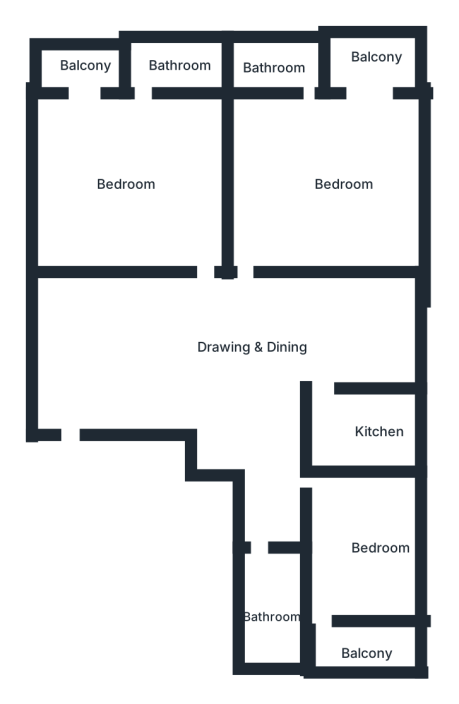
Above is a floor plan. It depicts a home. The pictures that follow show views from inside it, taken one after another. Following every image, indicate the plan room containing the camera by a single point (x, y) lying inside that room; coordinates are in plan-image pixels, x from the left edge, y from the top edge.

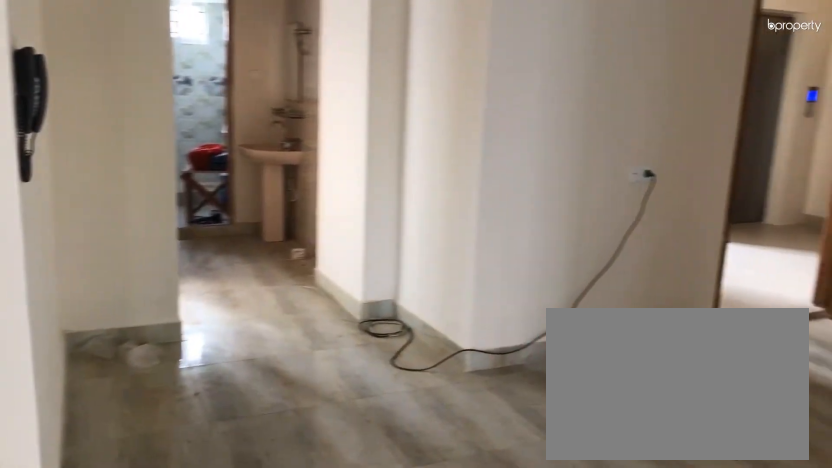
(216, 355)
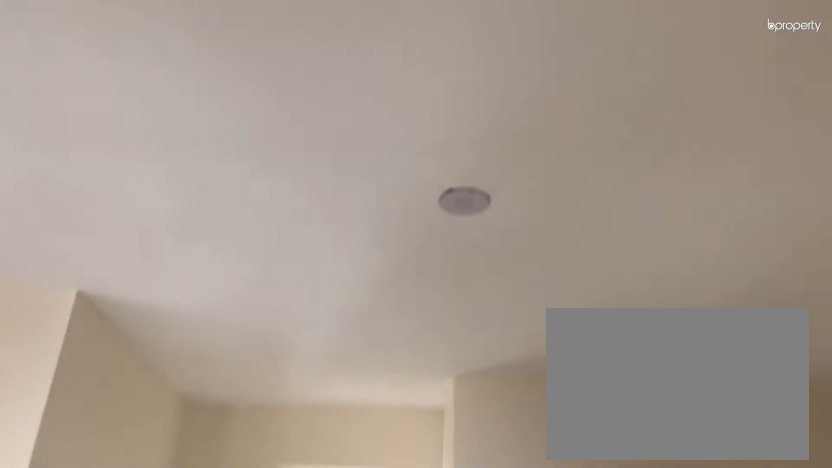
(216, 355)
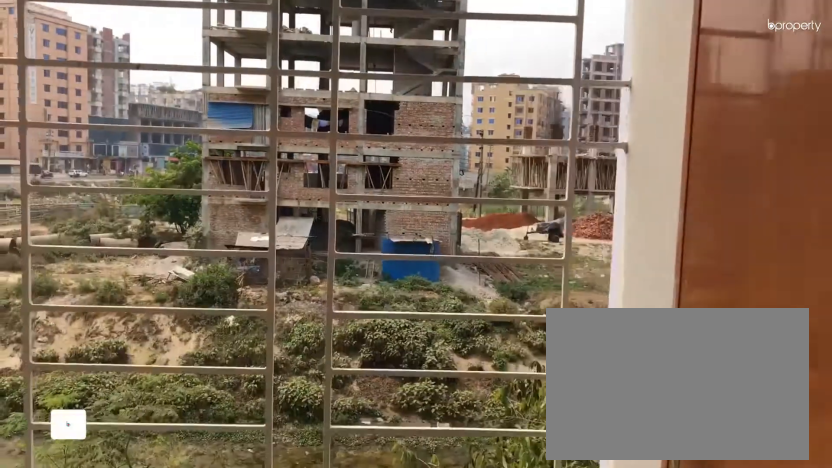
(374, 657)
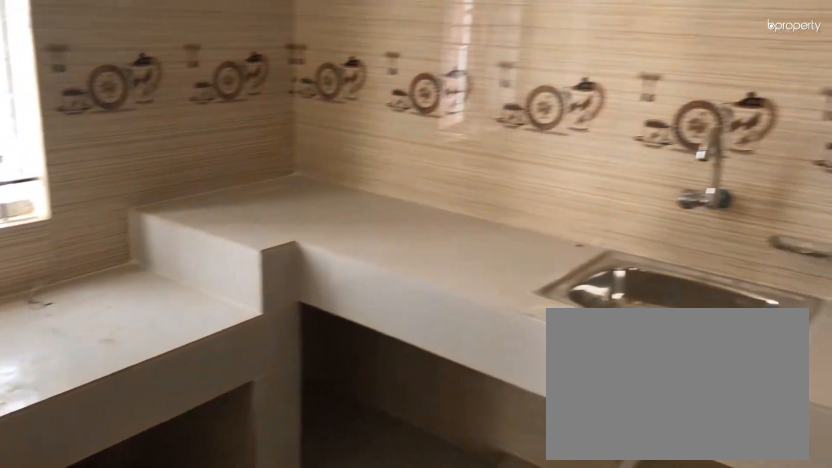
(376, 443)
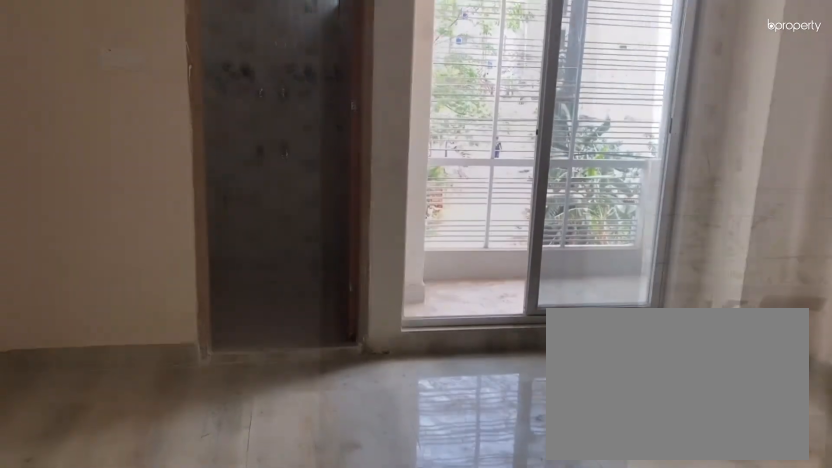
(354, 180)
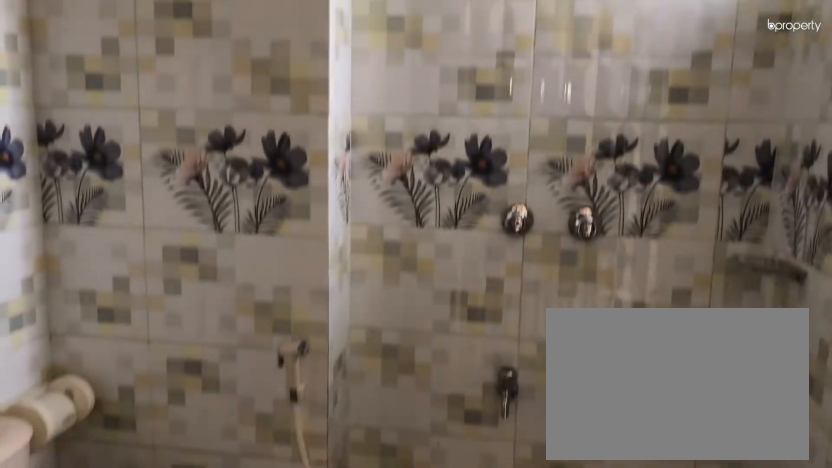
(281, 68)
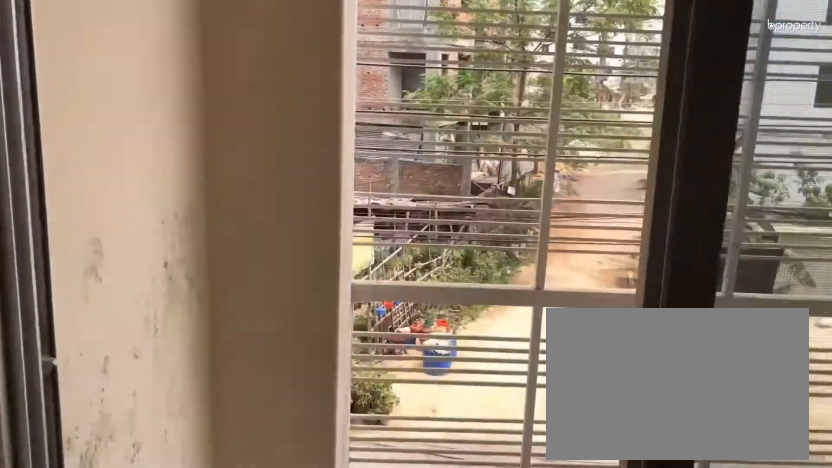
(374, 104)
